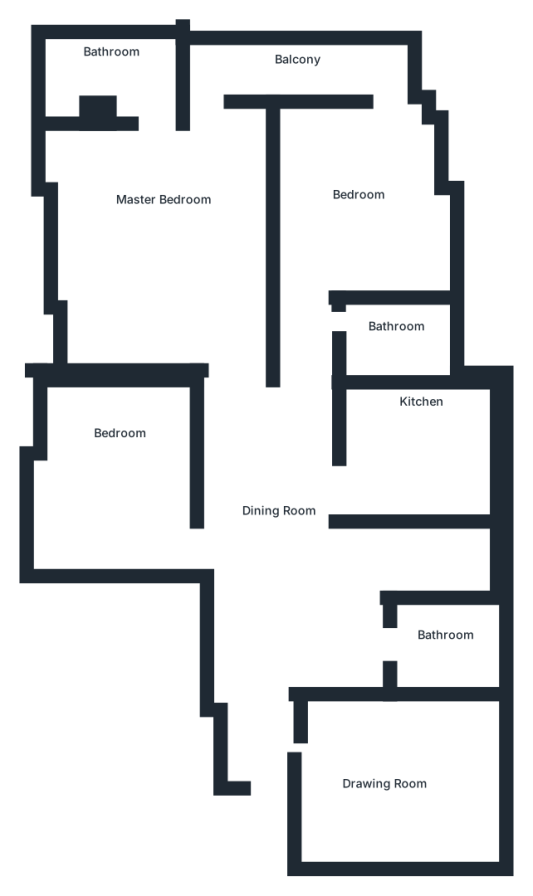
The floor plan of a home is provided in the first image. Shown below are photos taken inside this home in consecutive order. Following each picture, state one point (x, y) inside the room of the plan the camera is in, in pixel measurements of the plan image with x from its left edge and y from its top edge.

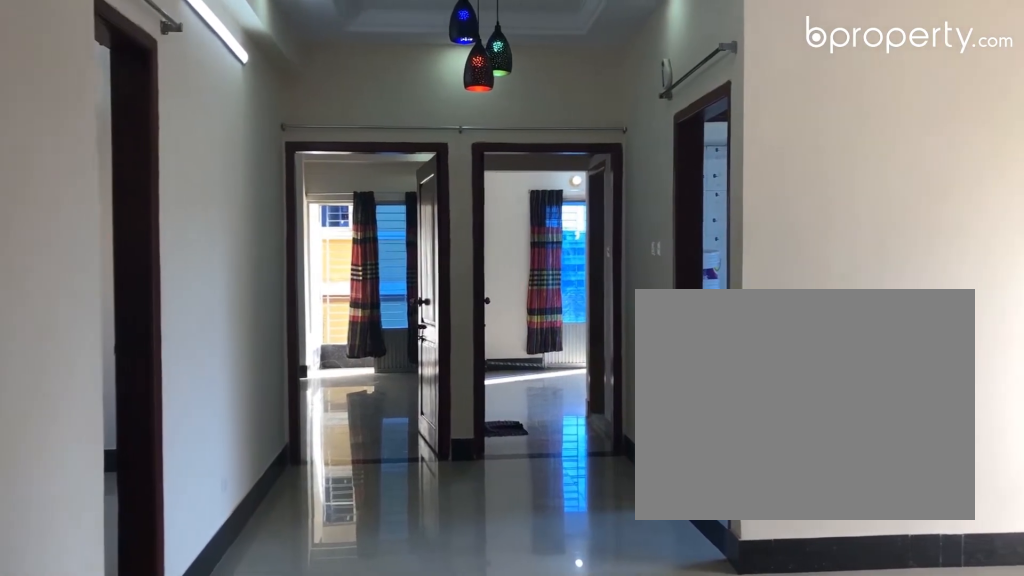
(272, 538)
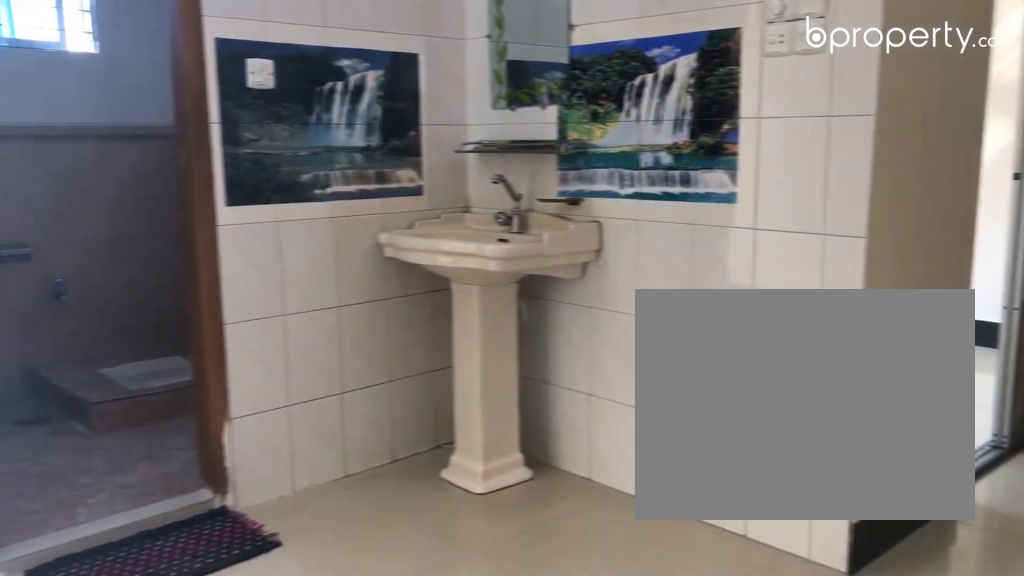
(272, 538)
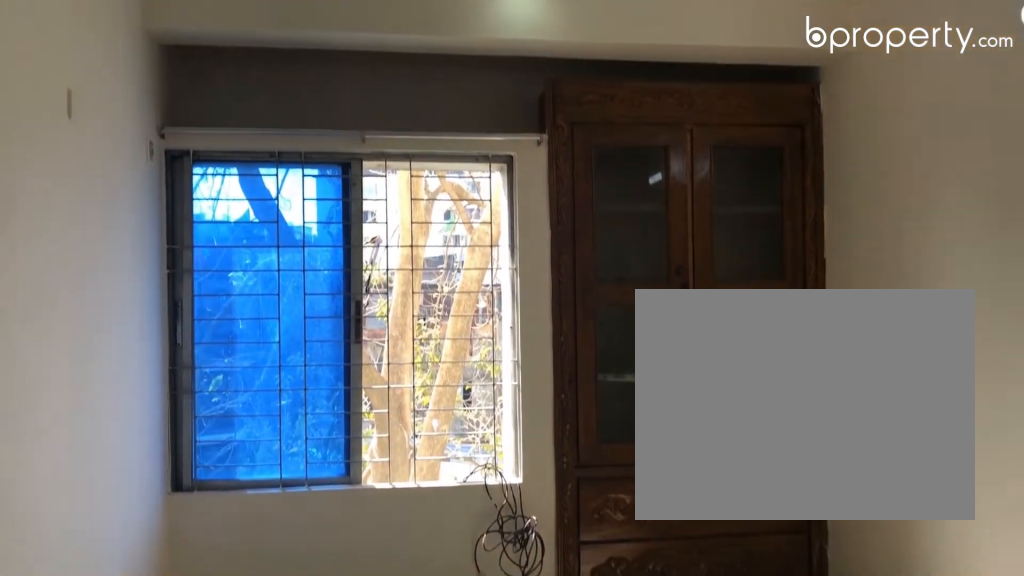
(386, 777)
